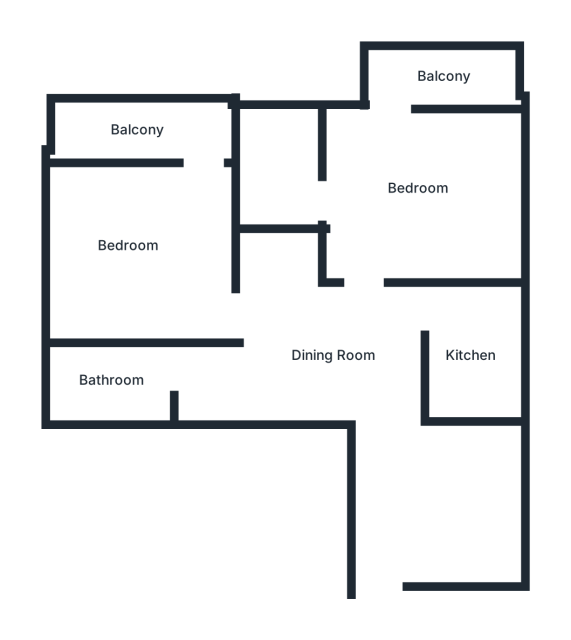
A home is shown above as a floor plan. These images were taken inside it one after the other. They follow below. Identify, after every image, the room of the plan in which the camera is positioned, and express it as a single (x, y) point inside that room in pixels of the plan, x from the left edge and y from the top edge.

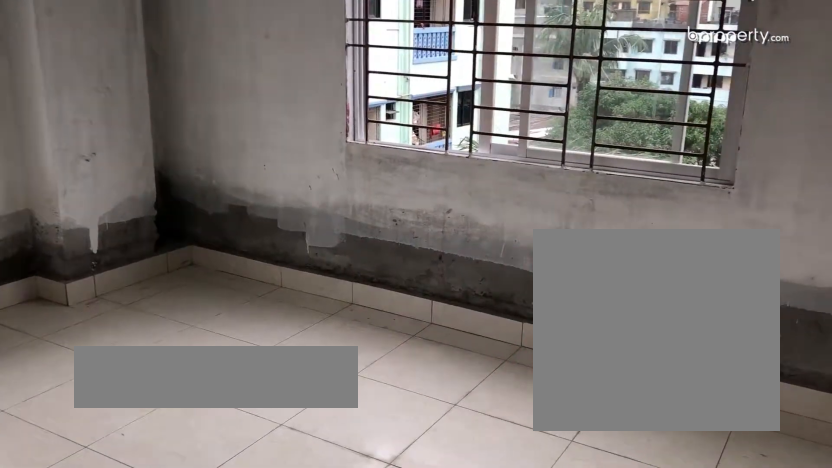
(417, 189)
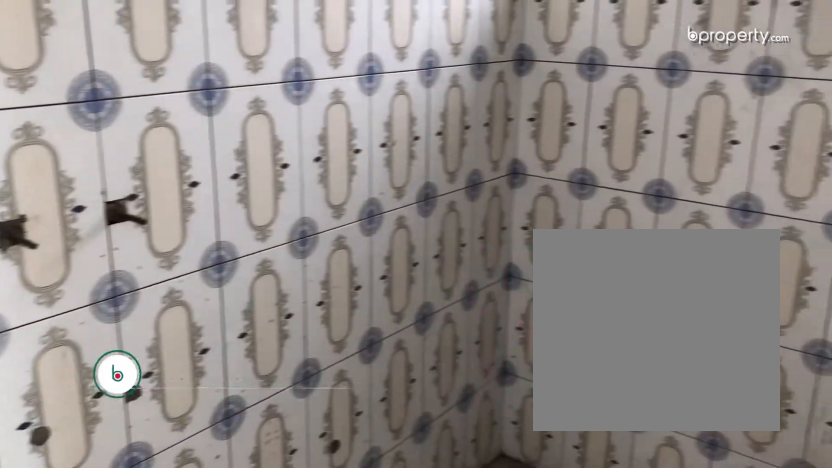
(281, 169)
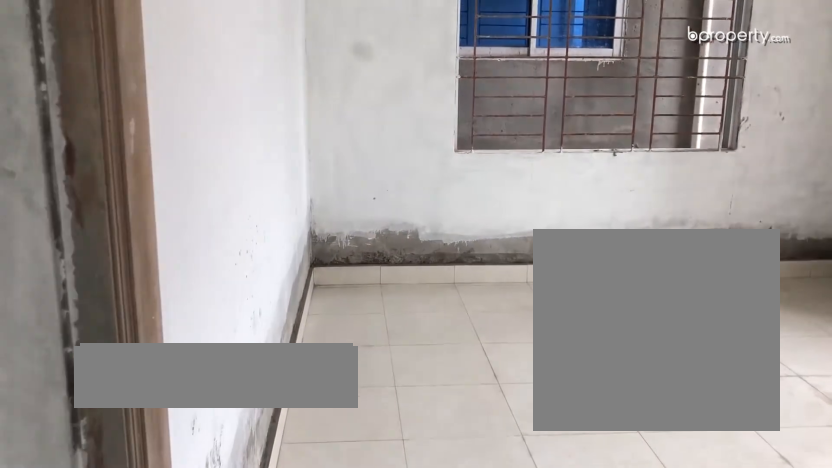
(127, 243)
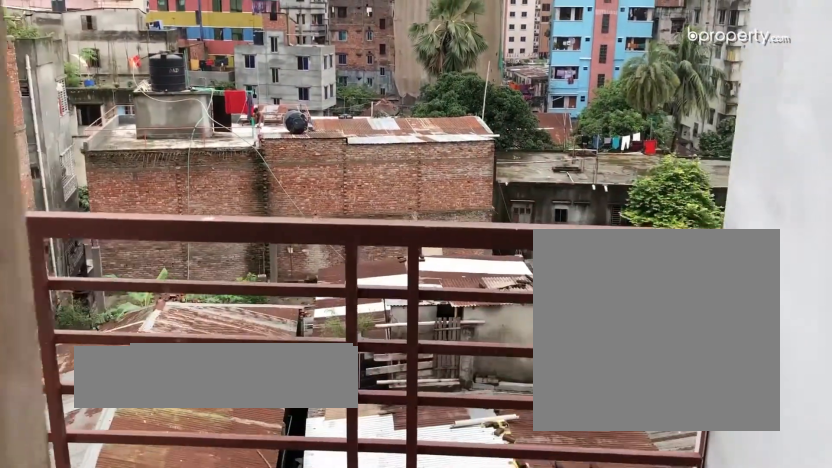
(148, 134)
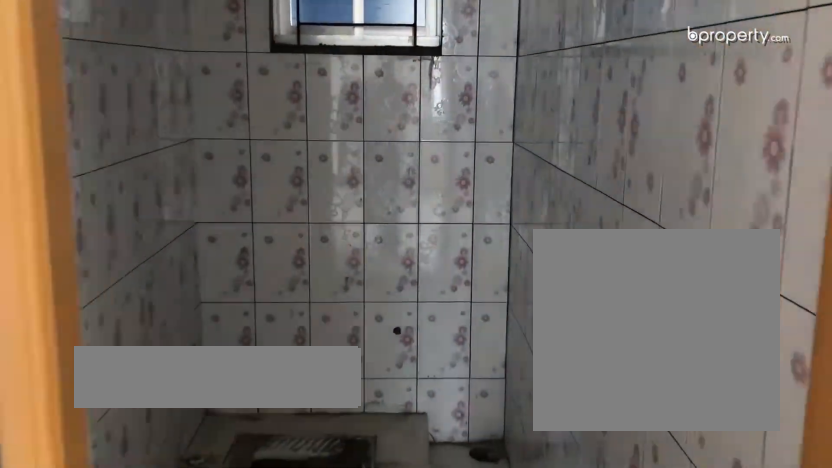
(112, 372)
